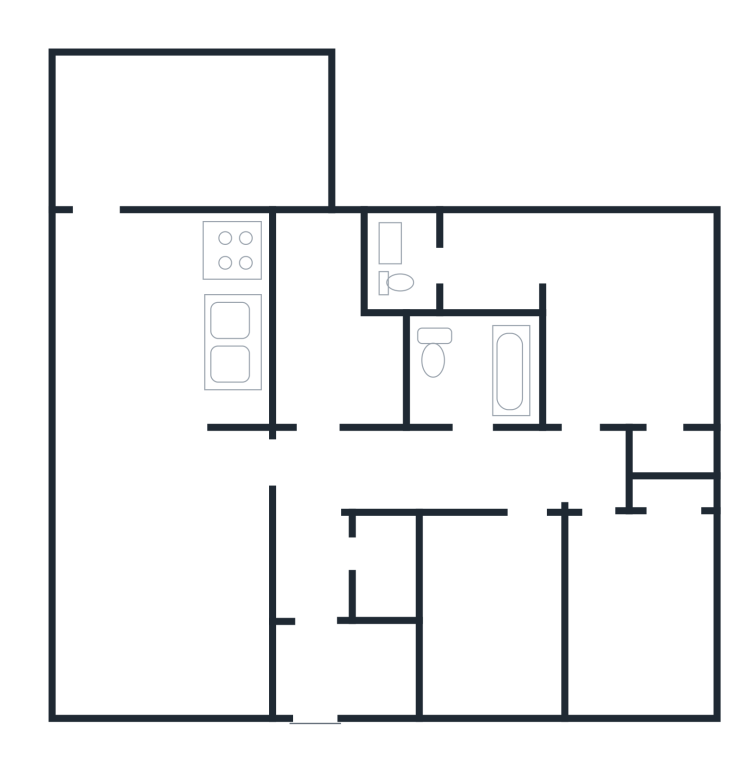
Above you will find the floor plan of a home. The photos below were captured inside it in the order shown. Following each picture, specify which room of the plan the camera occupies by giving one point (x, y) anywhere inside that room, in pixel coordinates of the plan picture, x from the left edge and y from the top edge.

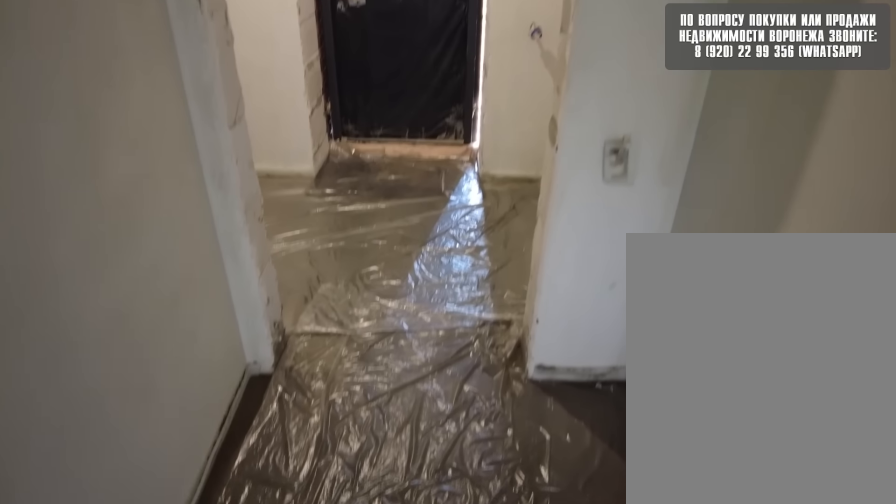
(337, 589)
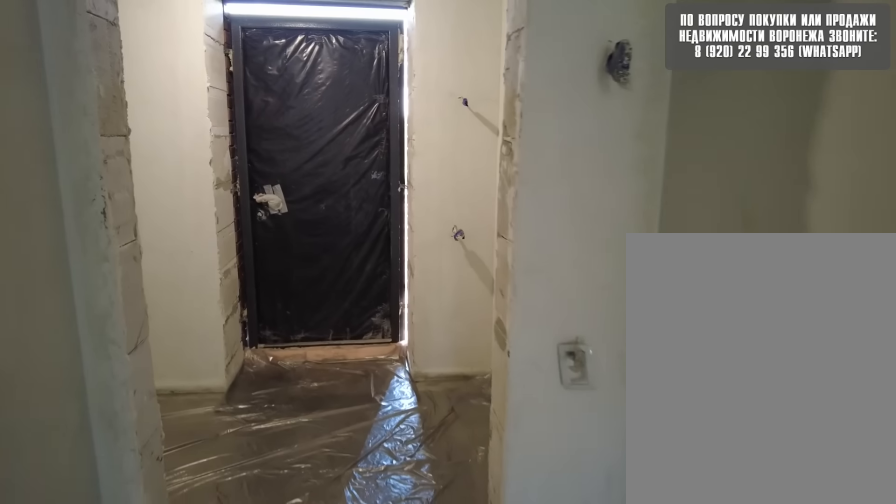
(337, 589)
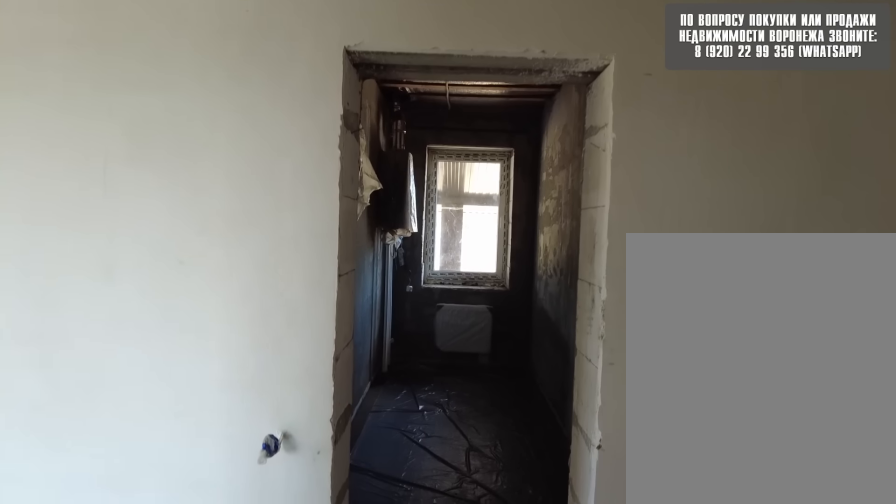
(337, 504)
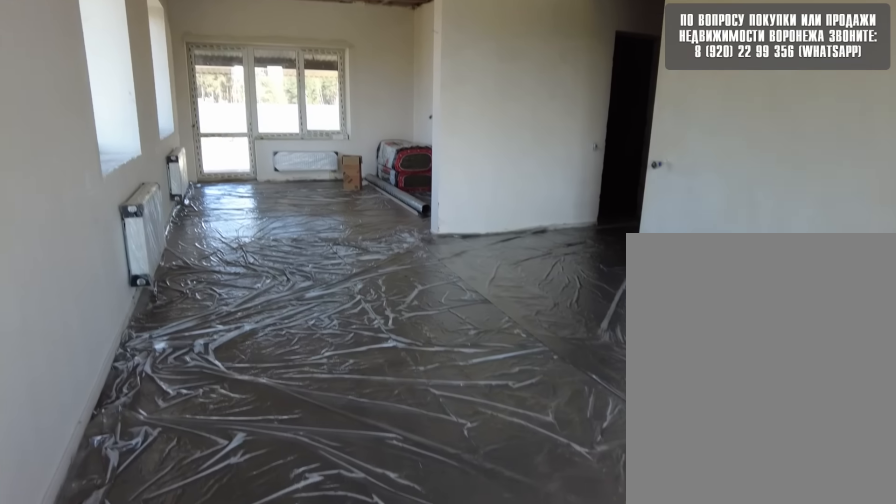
(123, 501)
